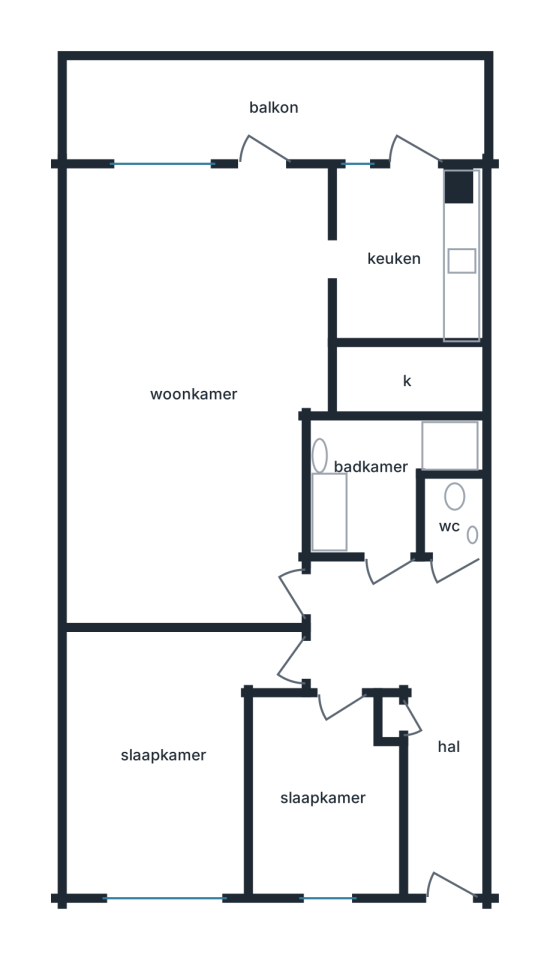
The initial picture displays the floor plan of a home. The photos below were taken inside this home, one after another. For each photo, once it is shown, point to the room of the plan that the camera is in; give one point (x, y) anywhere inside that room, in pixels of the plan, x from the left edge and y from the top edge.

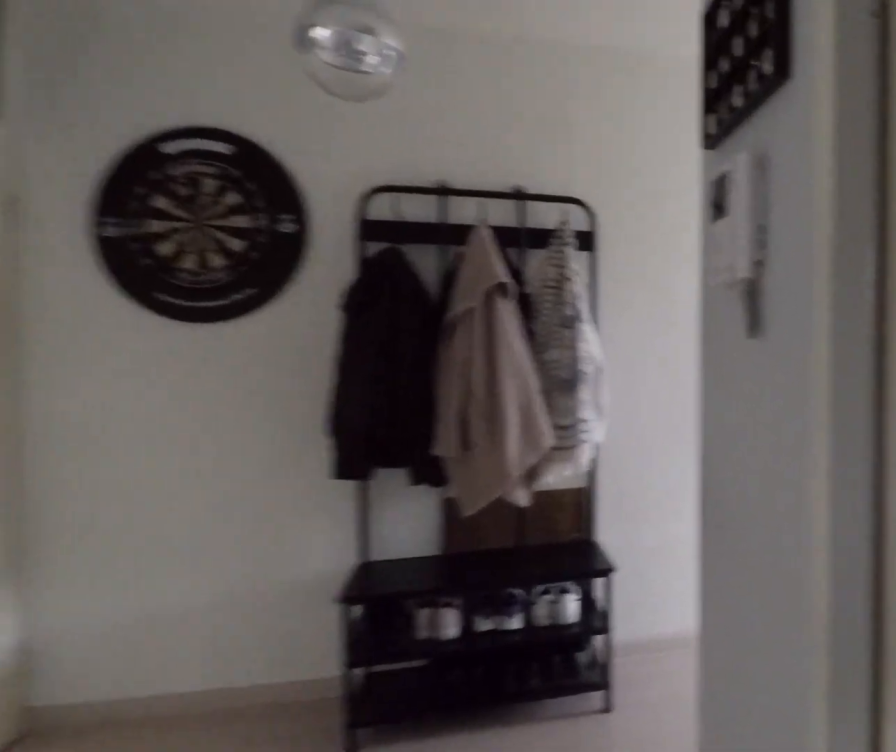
(412, 689)
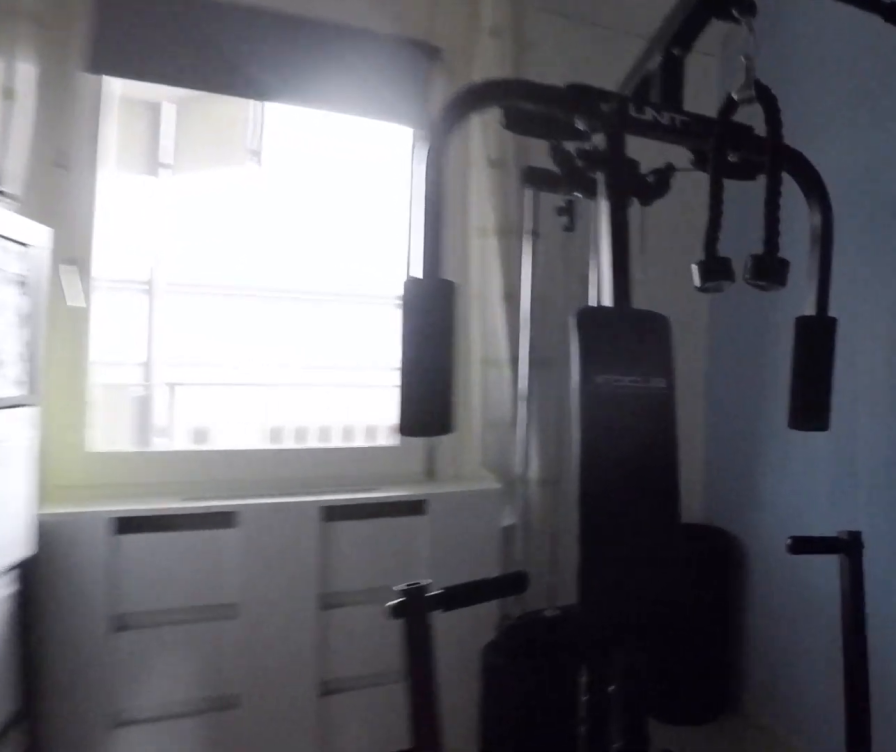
(323, 796)
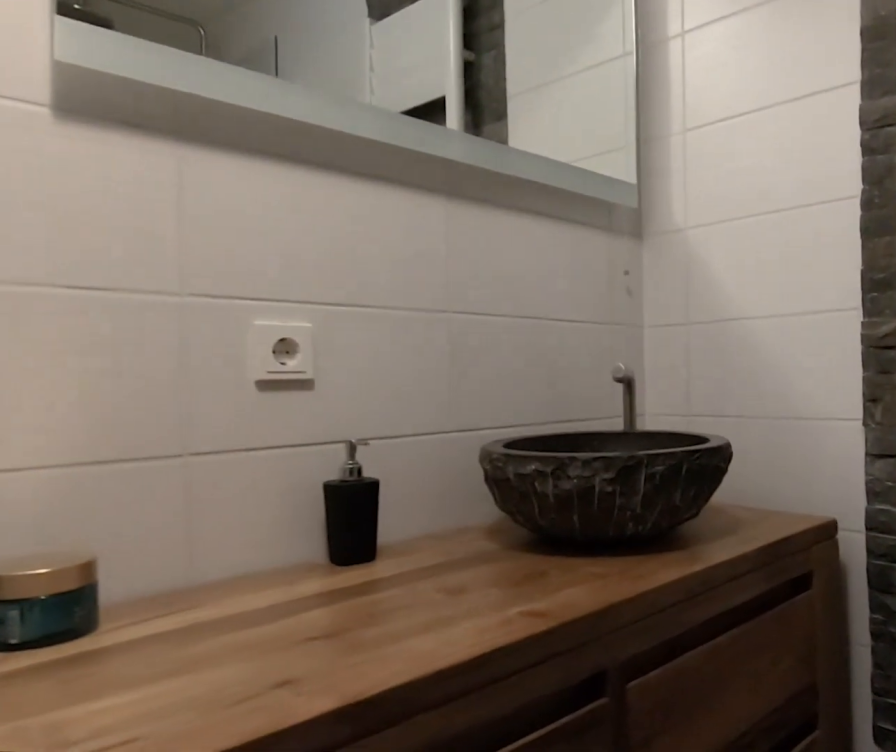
(376, 478)
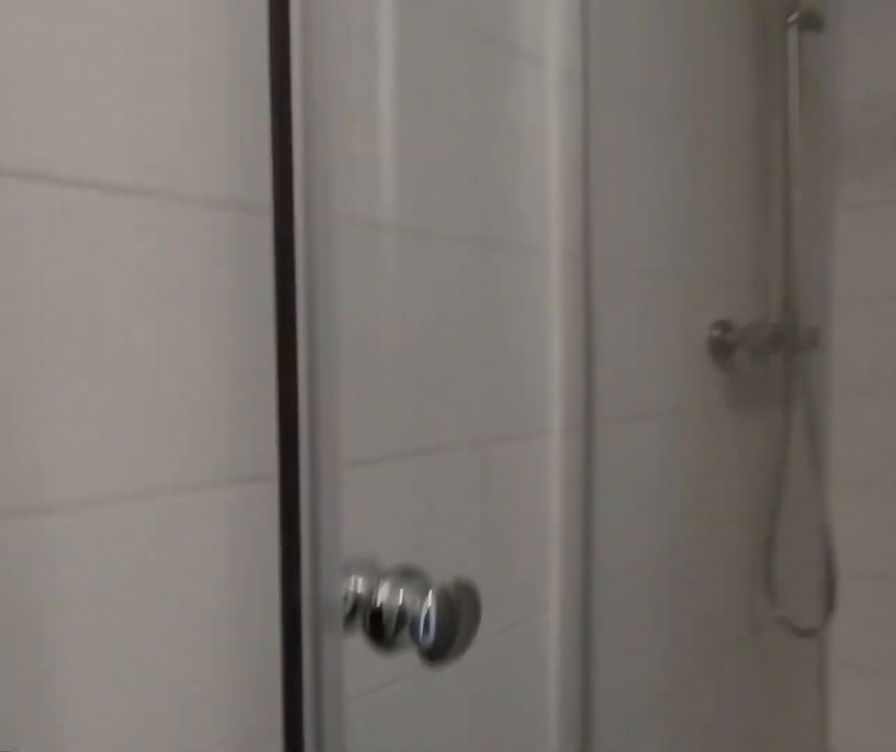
(376, 478)
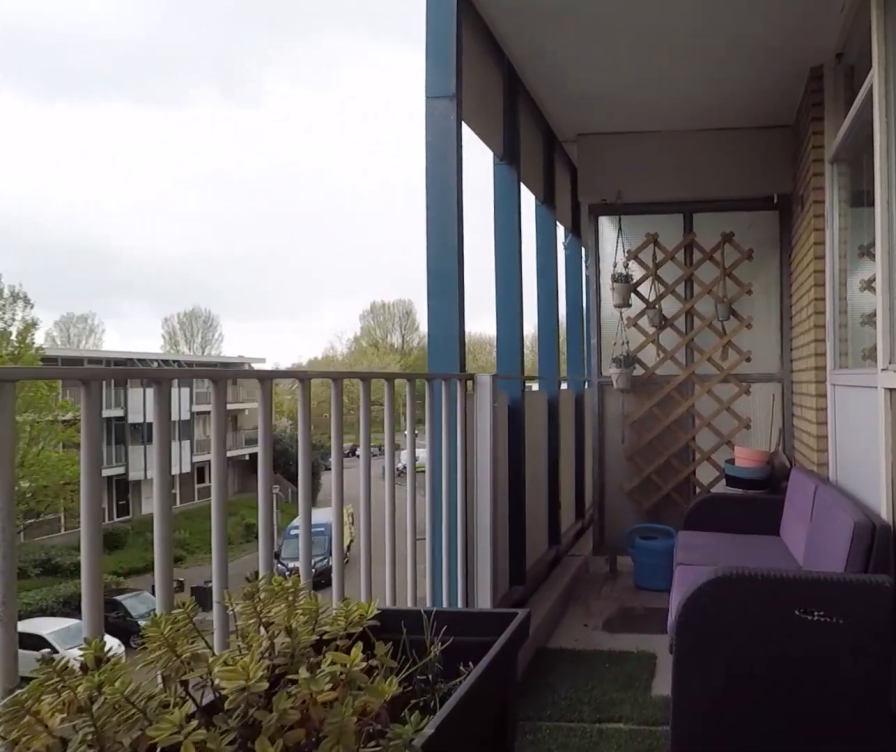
(275, 107)
